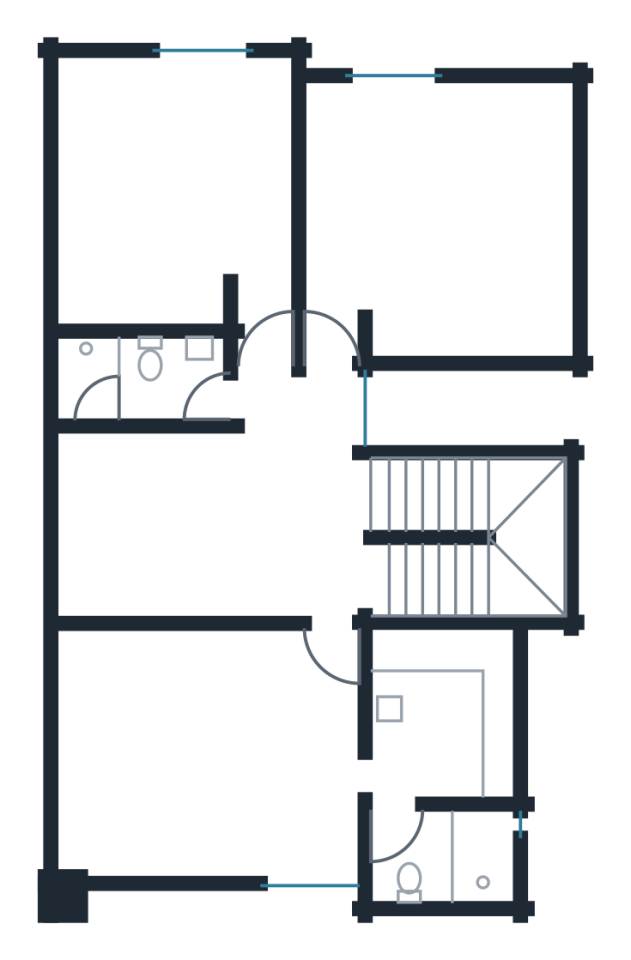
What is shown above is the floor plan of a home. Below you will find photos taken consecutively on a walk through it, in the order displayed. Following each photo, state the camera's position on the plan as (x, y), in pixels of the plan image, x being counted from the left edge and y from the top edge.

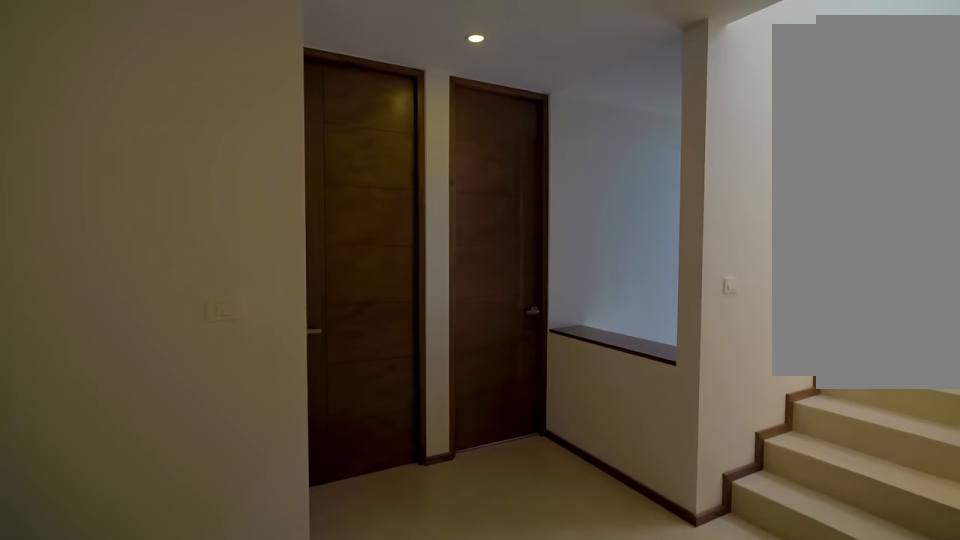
(173, 555)
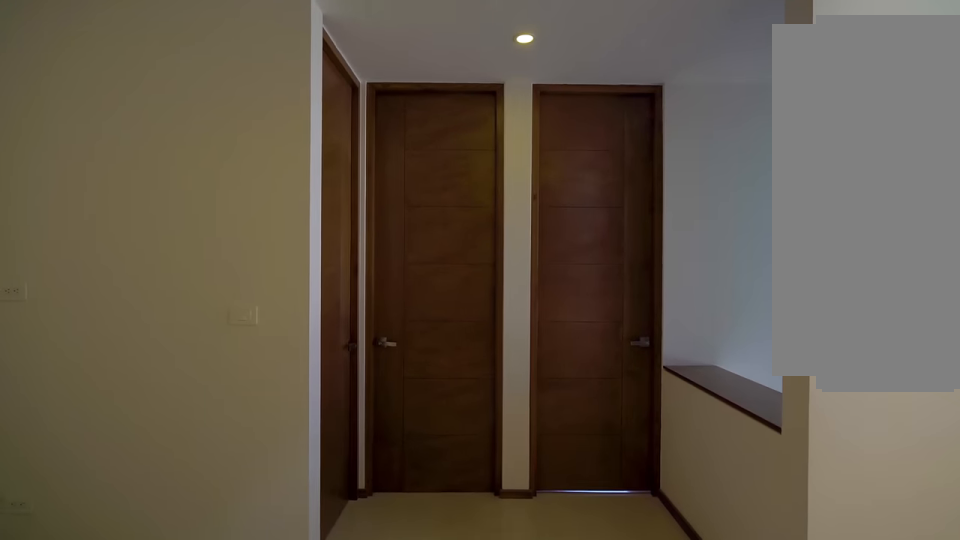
(230, 528)
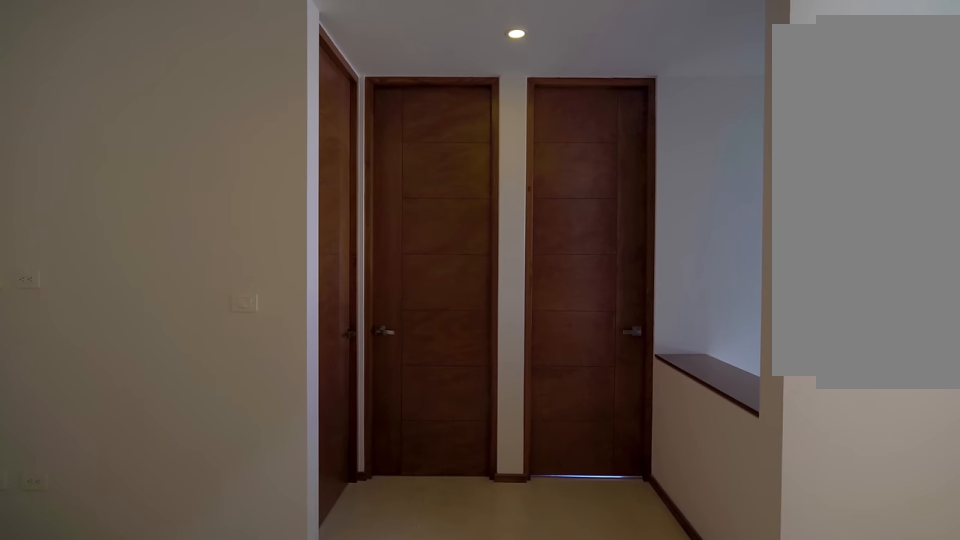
(283, 505)
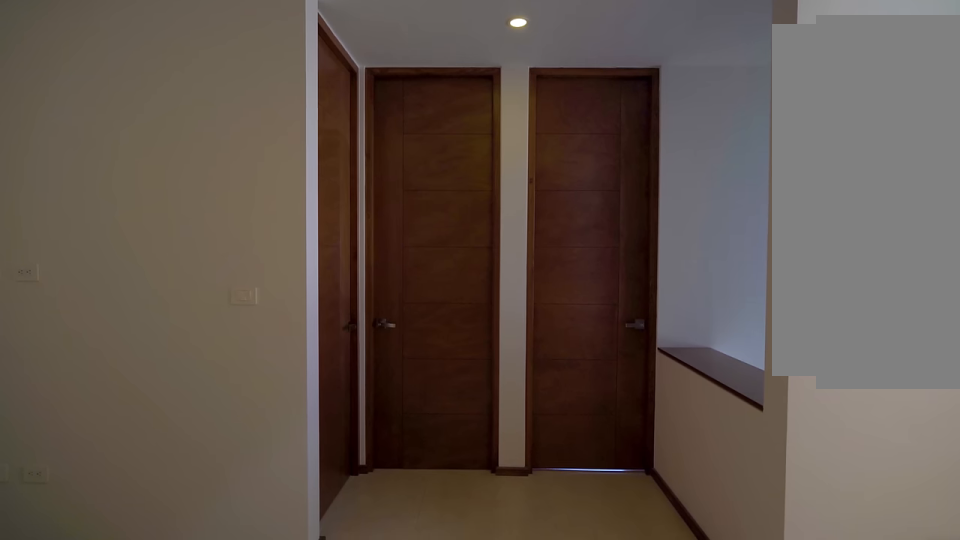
(285, 506)
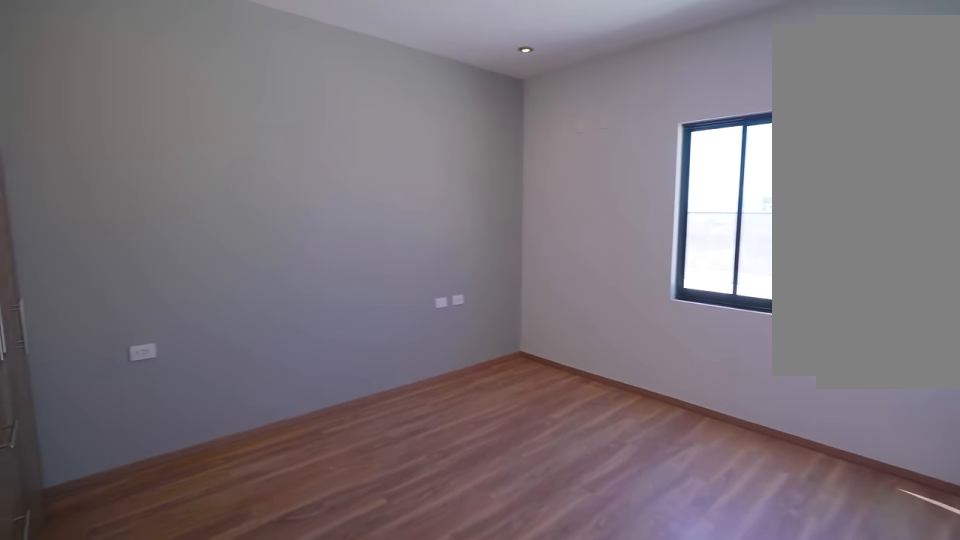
(272, 348)
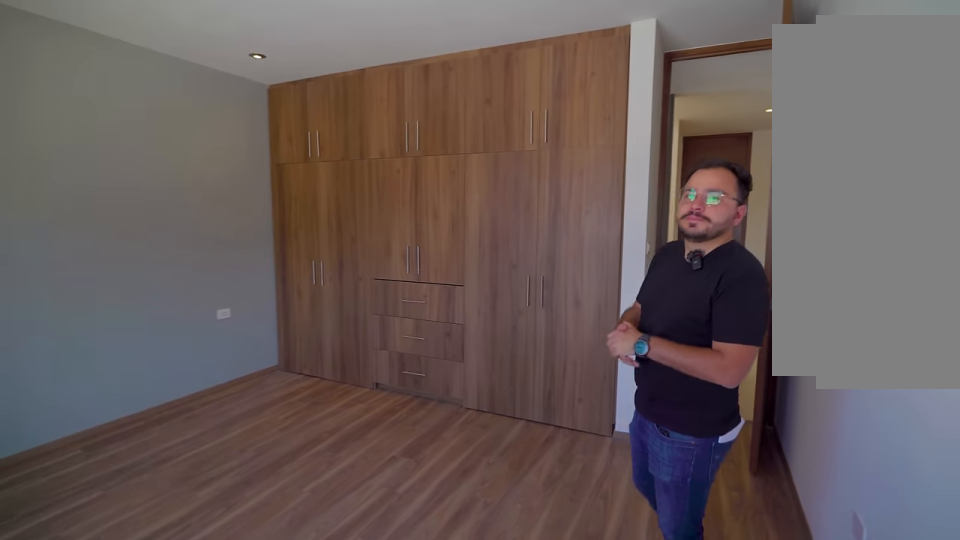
(338, 113)
